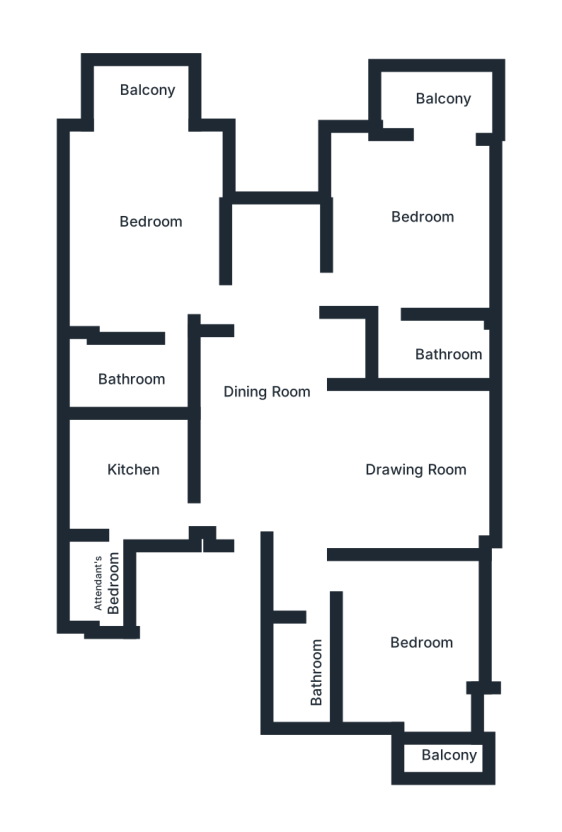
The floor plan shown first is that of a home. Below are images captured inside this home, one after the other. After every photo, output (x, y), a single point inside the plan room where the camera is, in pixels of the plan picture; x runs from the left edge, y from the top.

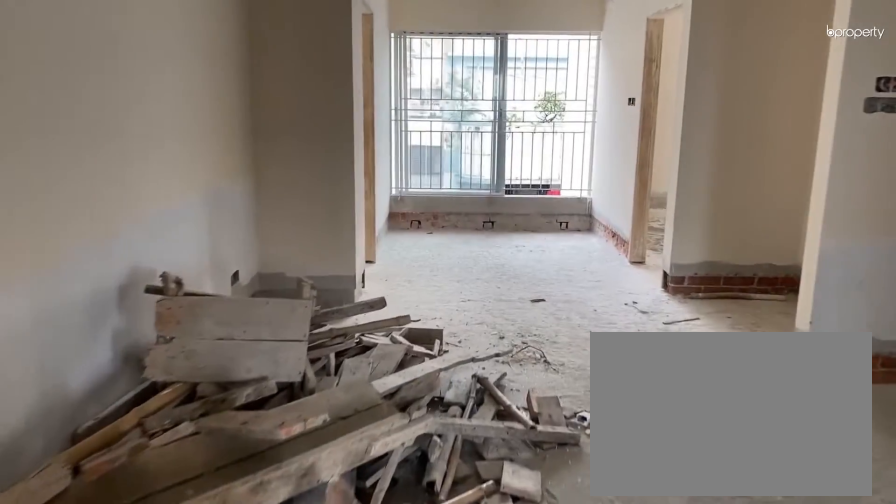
(283, 418)
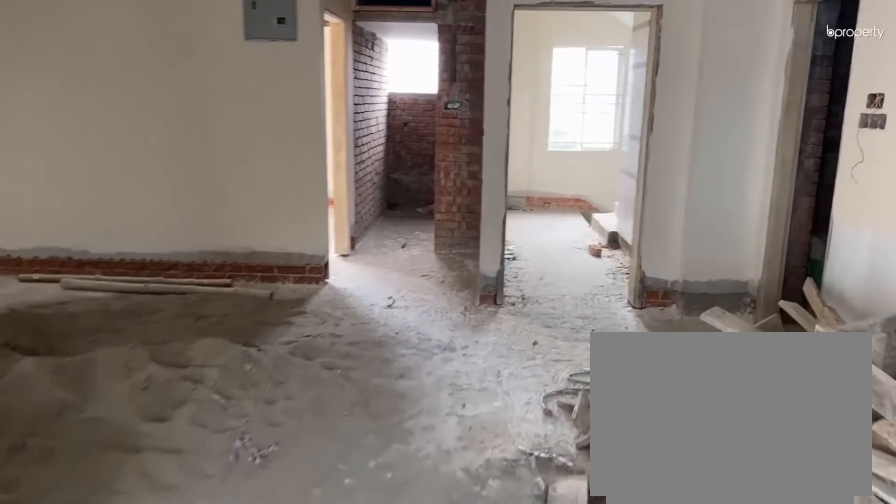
(283, 418)
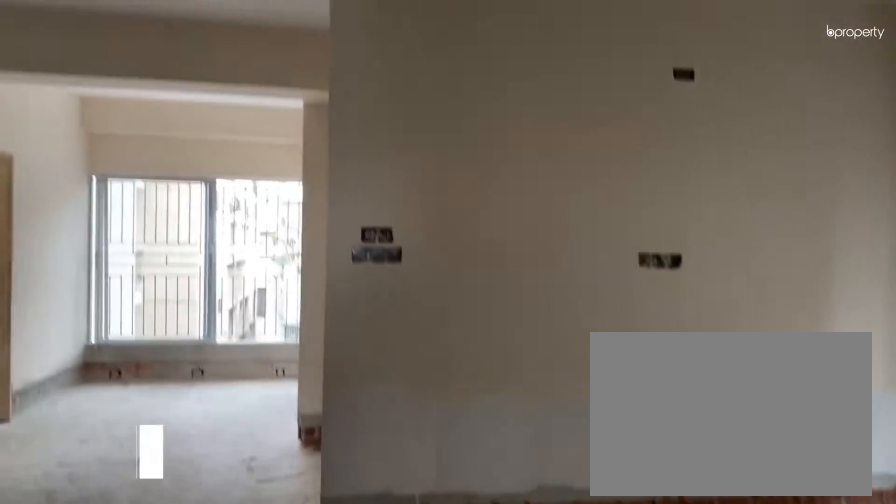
(400, 470)
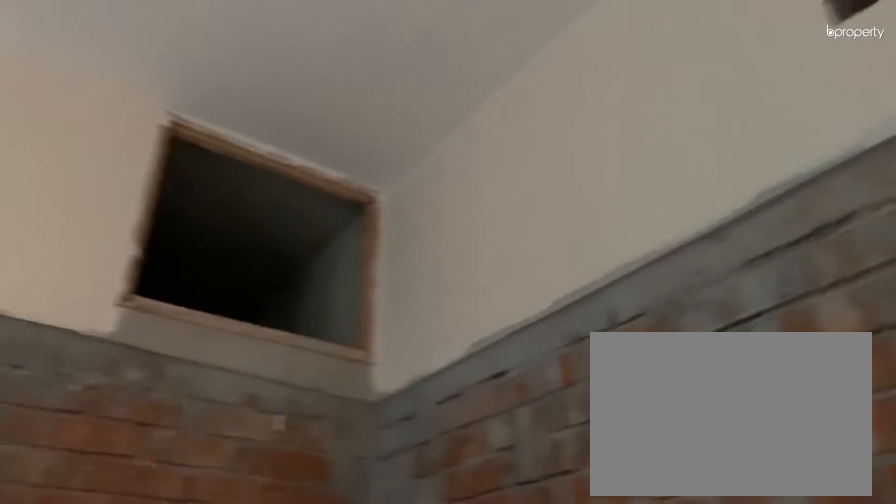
(127, 468)
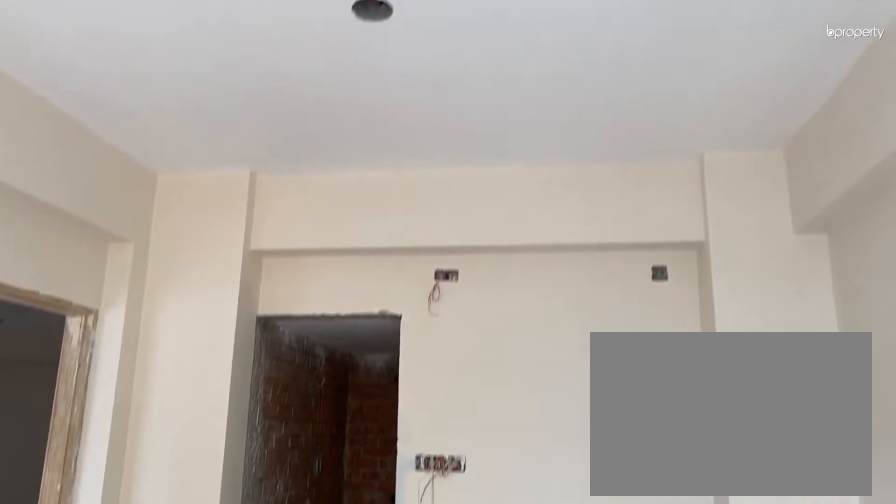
(145, 199)
